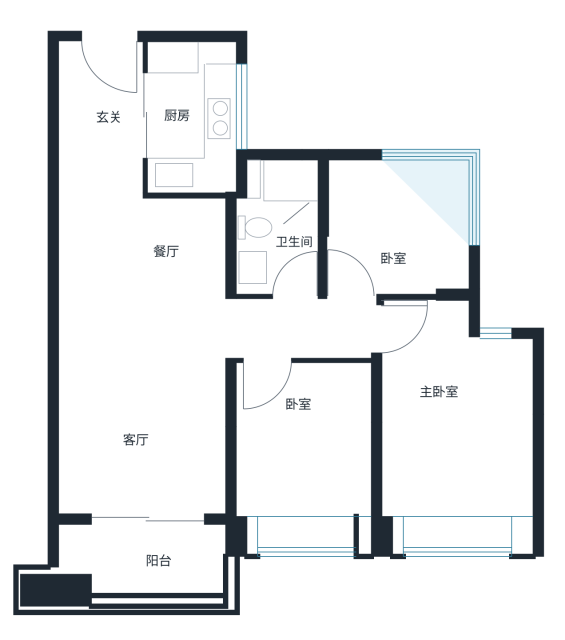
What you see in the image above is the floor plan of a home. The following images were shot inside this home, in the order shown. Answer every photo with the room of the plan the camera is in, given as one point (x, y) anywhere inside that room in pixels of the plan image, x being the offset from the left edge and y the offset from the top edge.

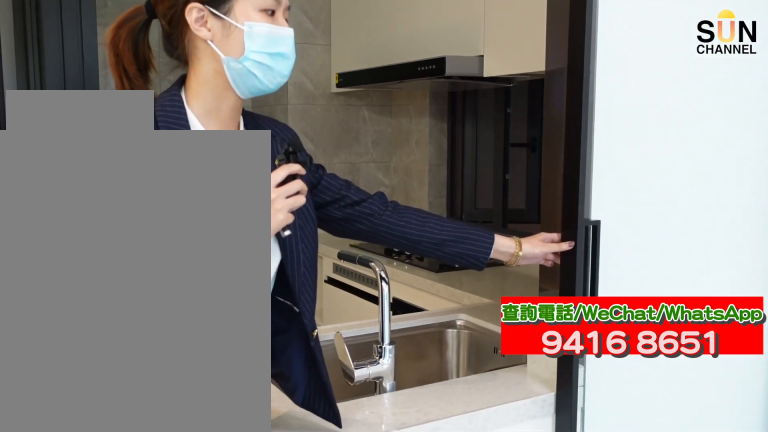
(191, 115)
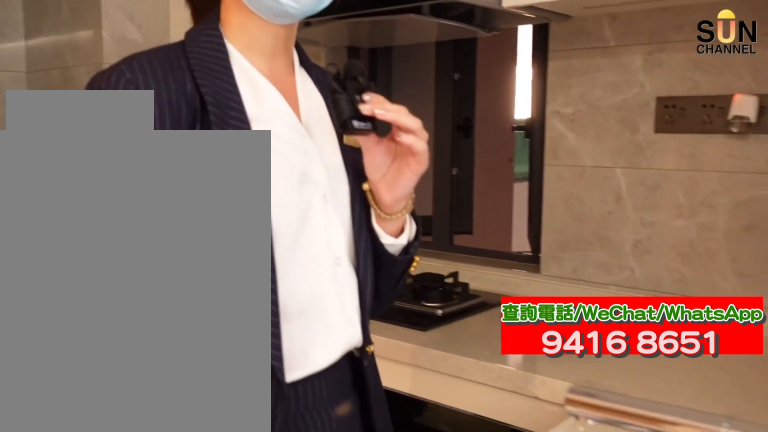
(191, 115)
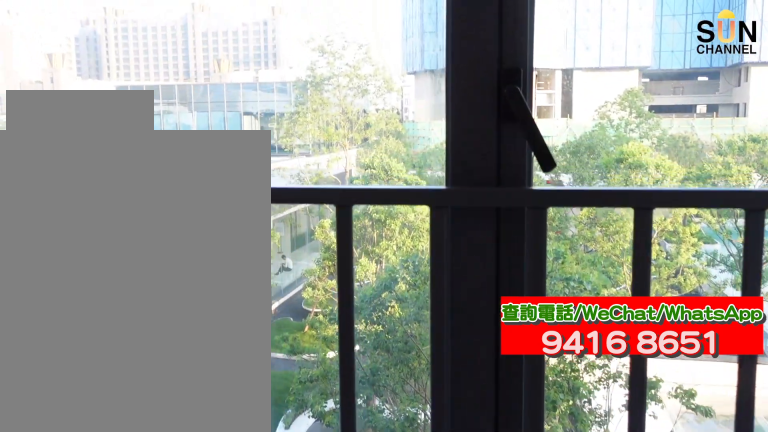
(310, 459)
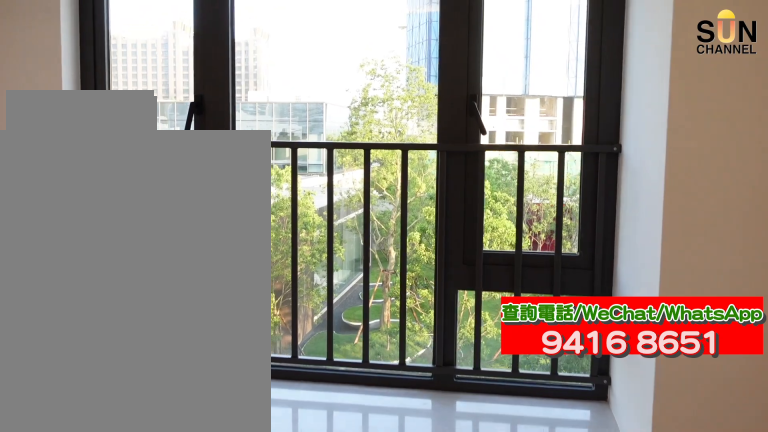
(459, 446)
